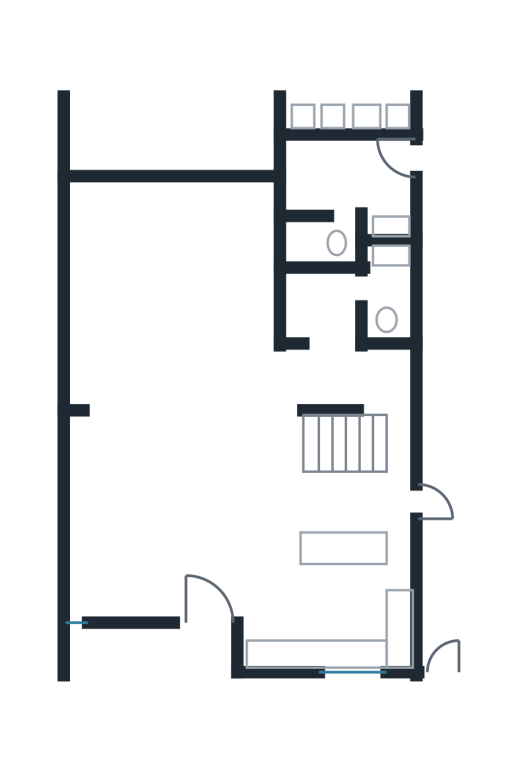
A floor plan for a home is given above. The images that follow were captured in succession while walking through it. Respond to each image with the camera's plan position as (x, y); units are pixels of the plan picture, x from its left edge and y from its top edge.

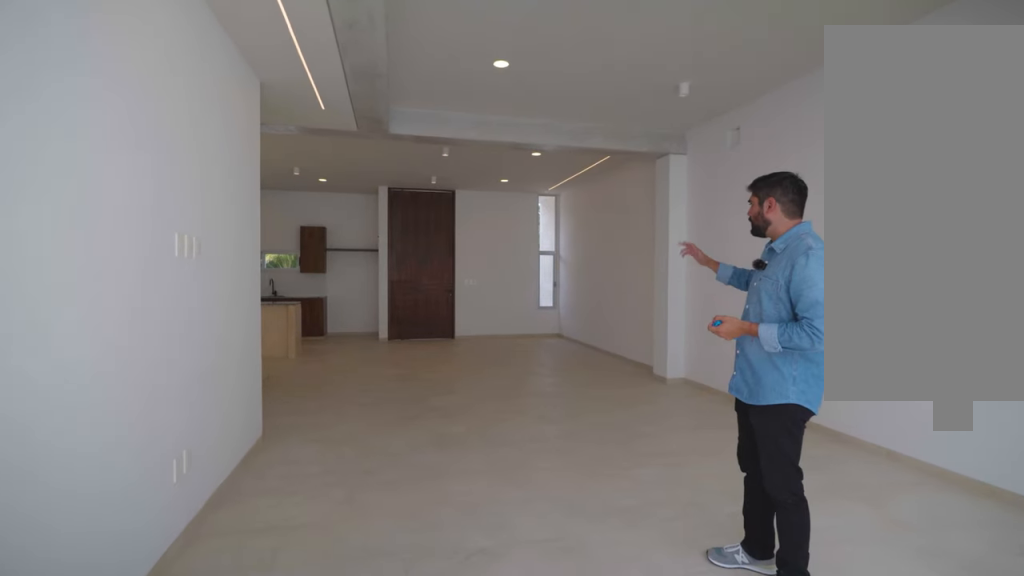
(154, 214)
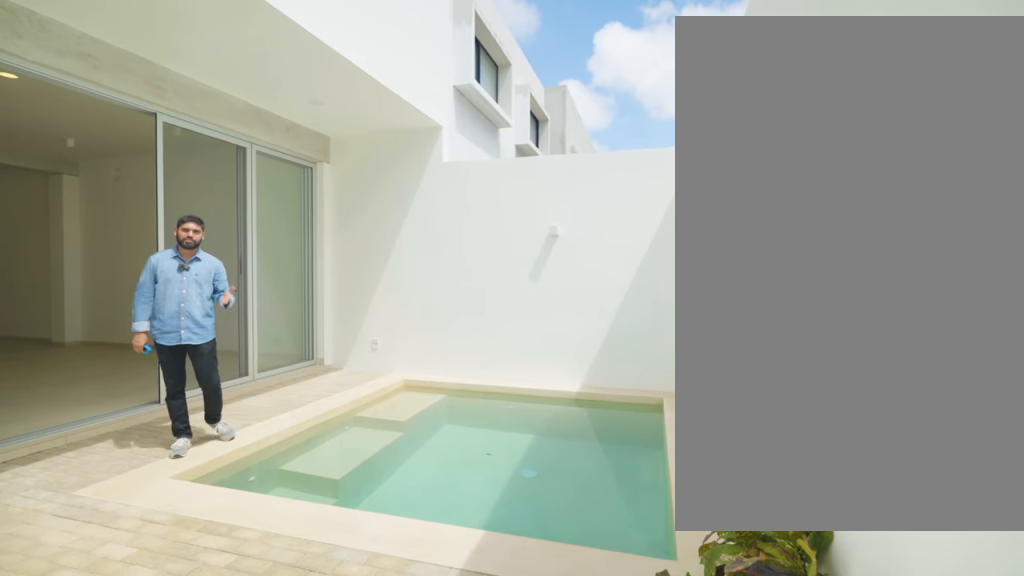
(268, 80)
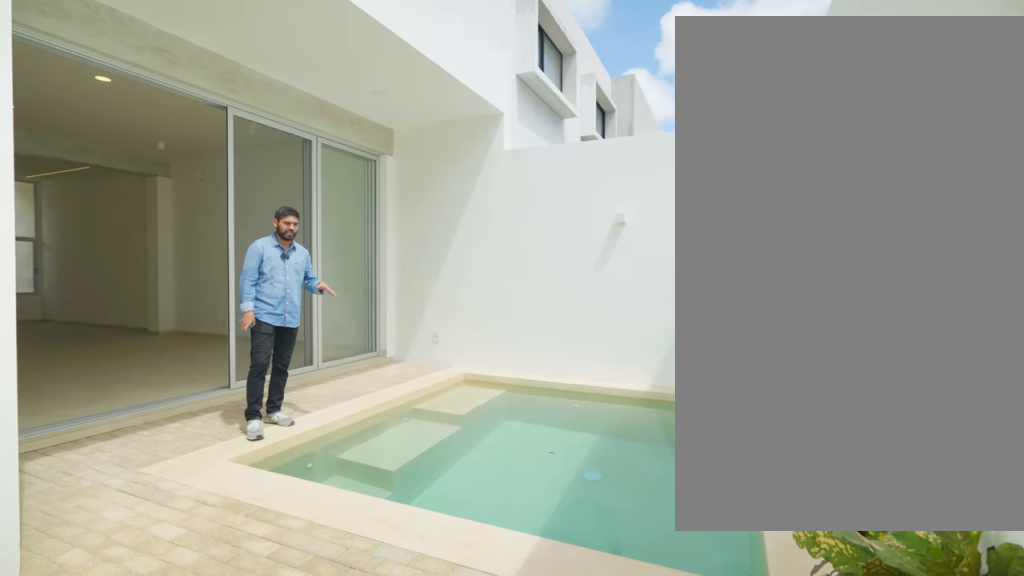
(271, 76)
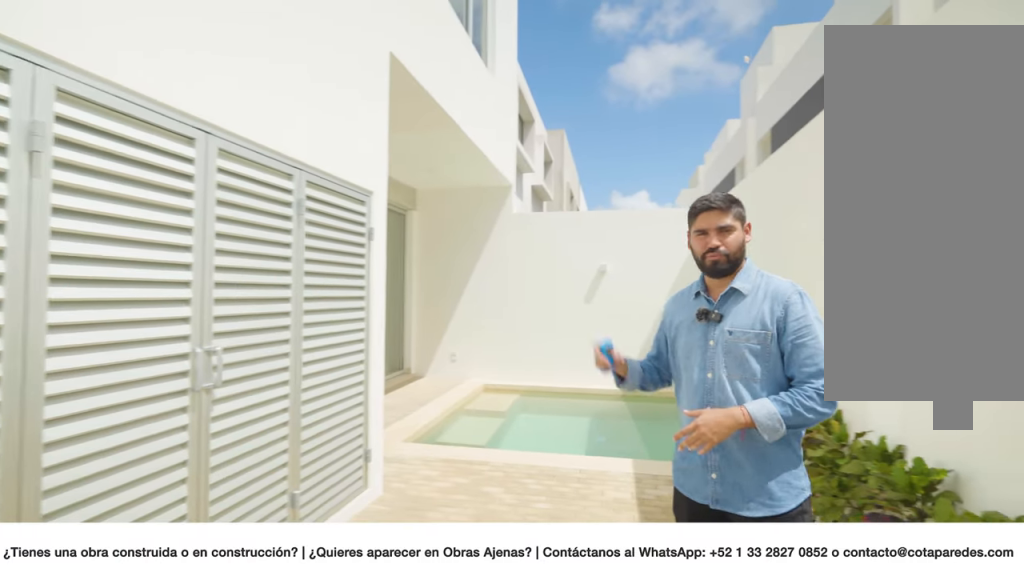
(438, 140)
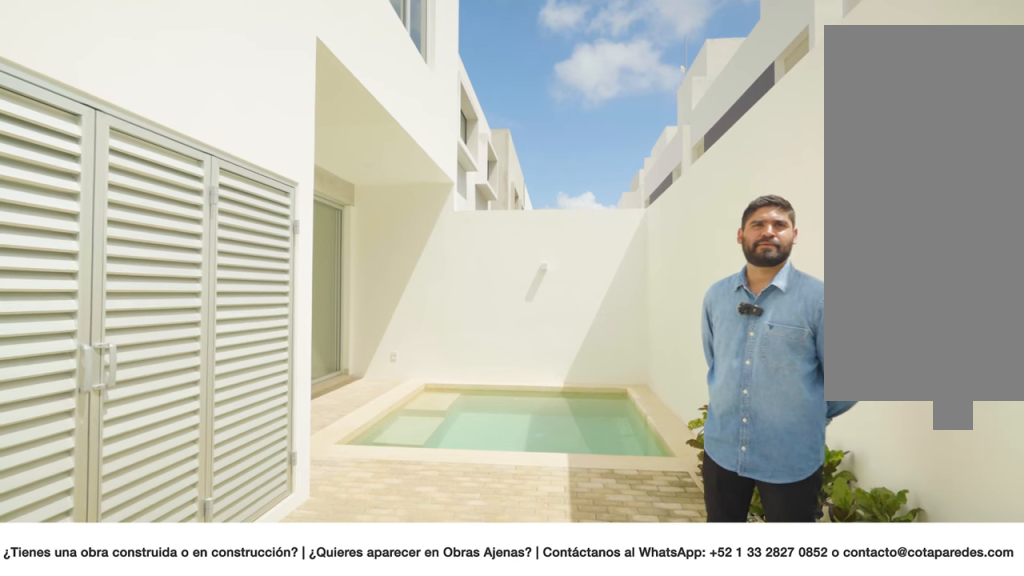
(441, 82)
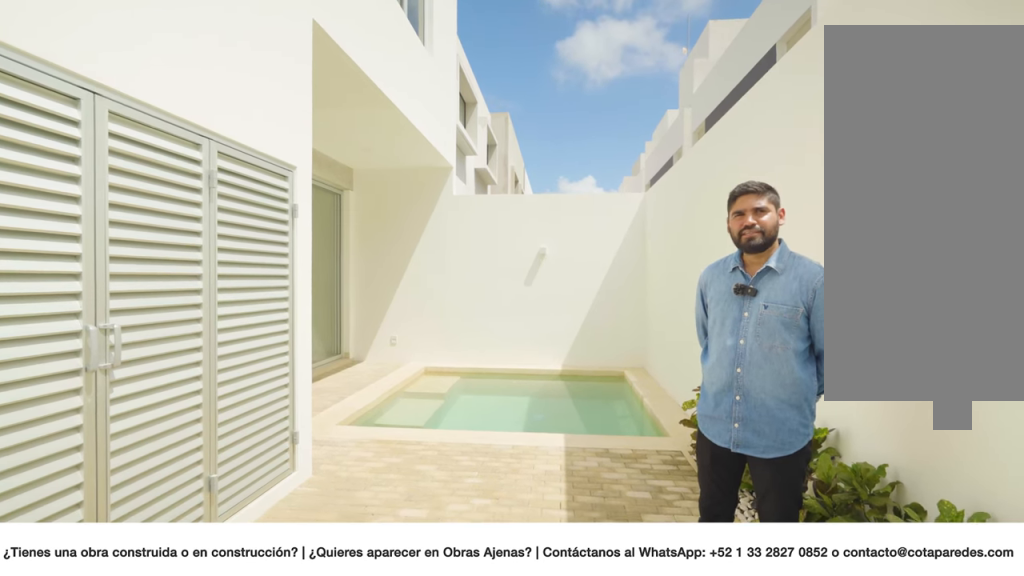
(441, 82)
